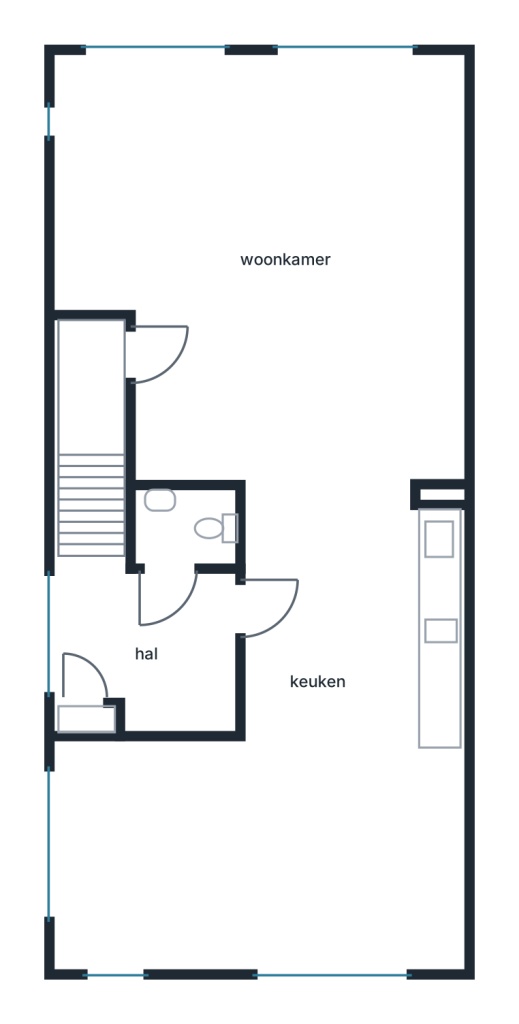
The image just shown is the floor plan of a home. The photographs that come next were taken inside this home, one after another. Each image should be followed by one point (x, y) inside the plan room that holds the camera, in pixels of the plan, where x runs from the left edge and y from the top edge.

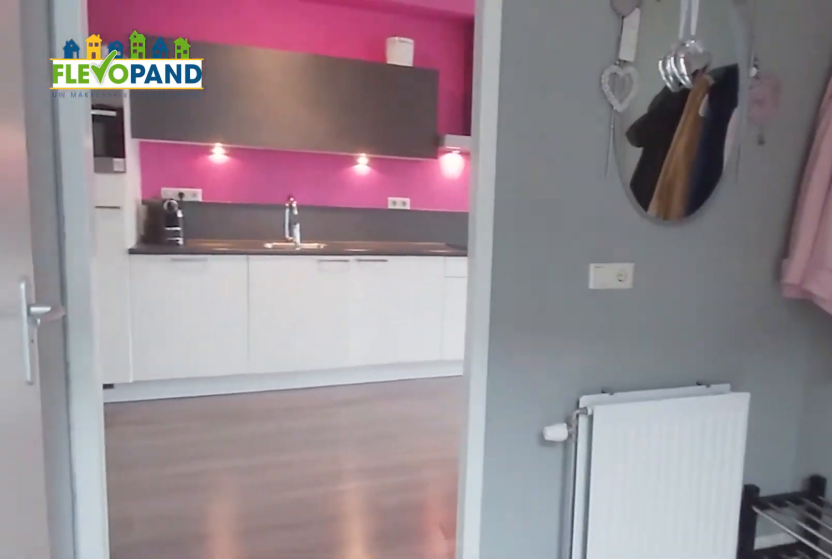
(149, 645)
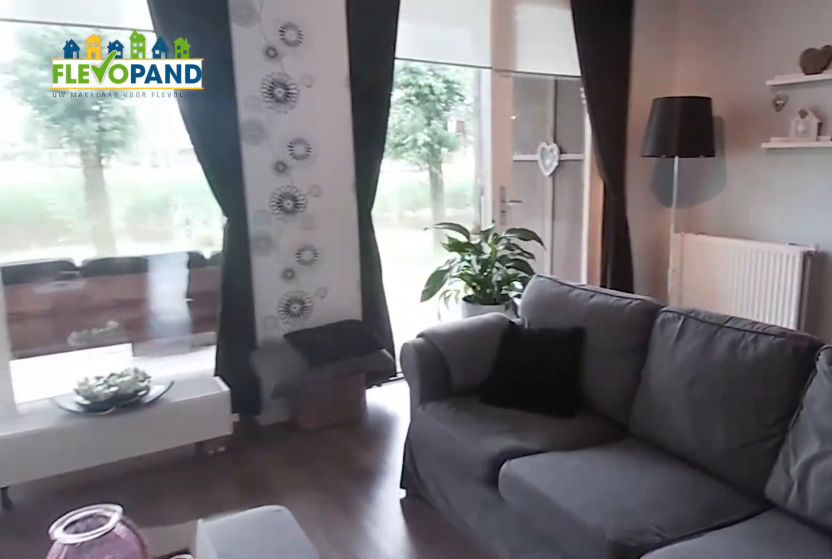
(275, 264)
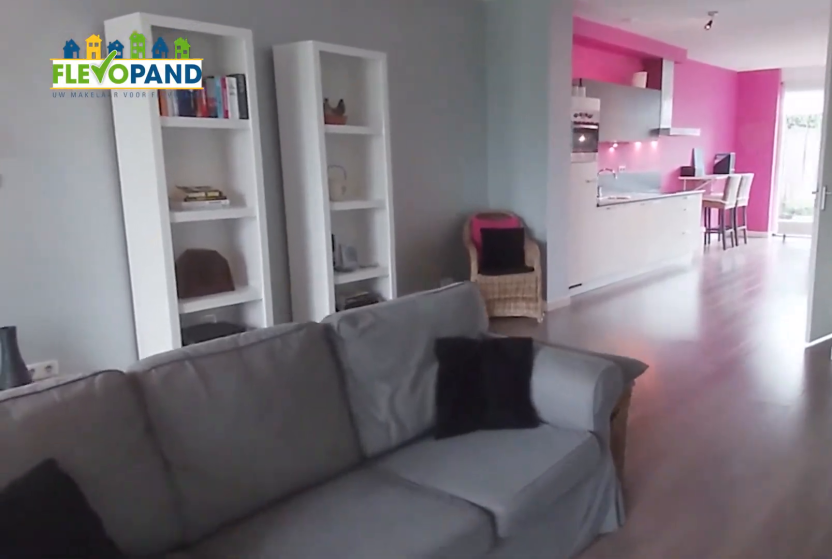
(275, 264)
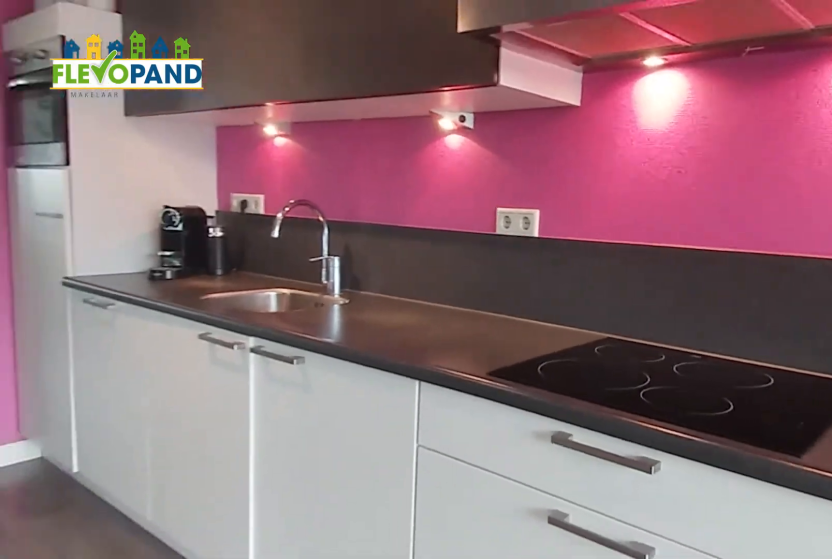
(160, 856)
